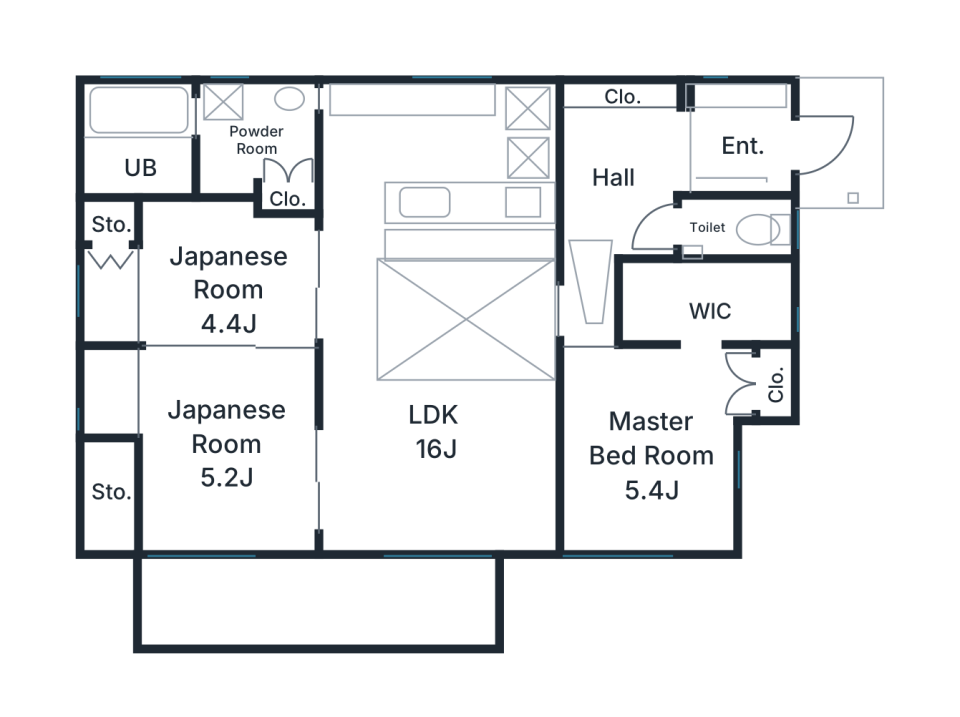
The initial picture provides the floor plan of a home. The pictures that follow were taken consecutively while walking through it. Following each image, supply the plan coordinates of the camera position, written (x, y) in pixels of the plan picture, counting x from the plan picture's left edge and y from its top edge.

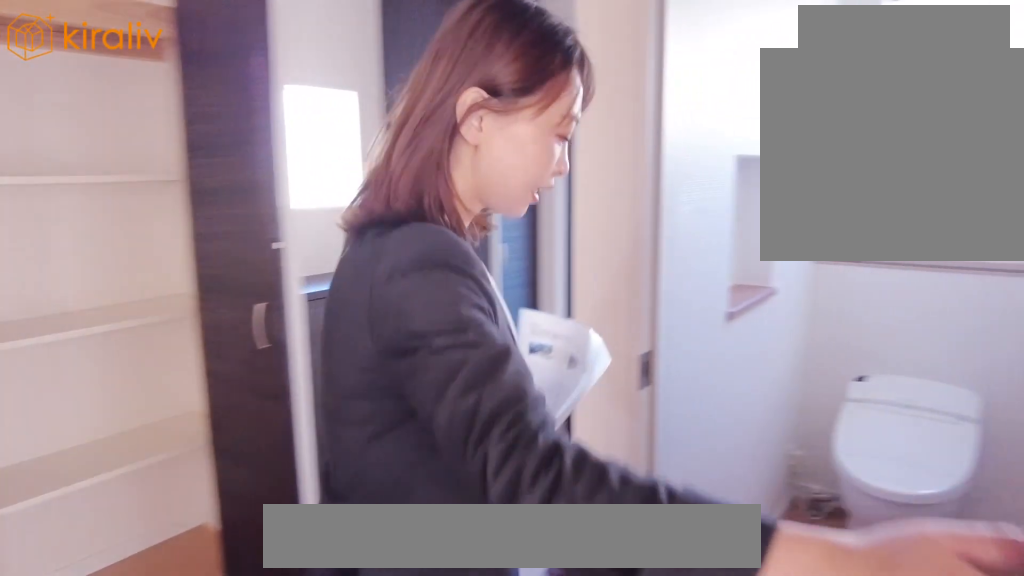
(693, 243)
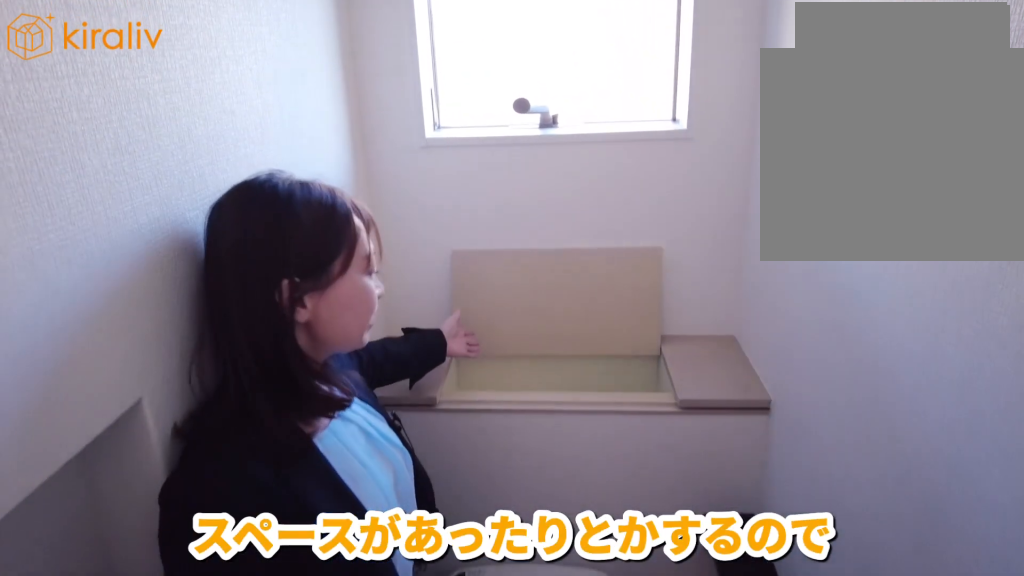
(676, 243)
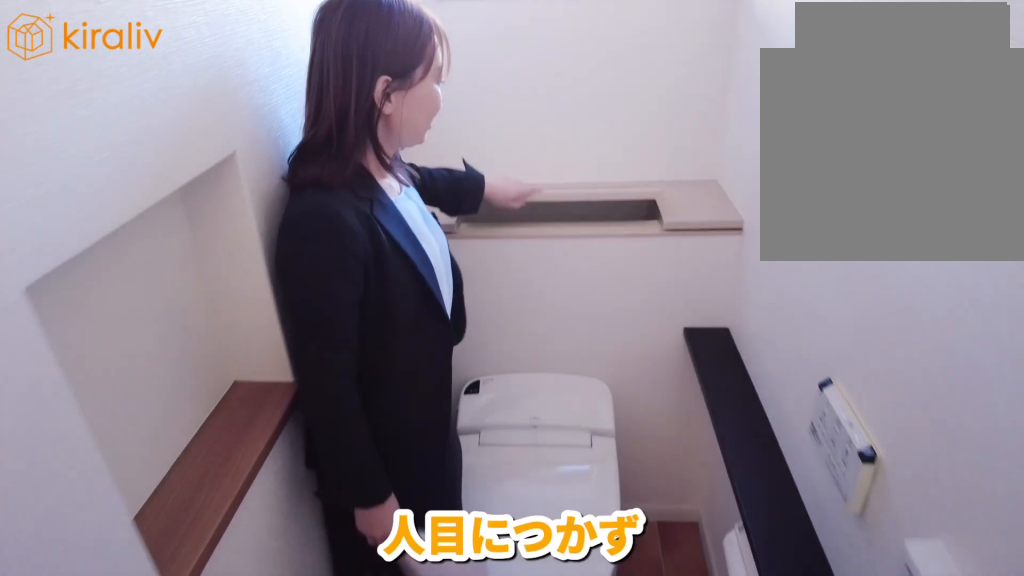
(674, 243)
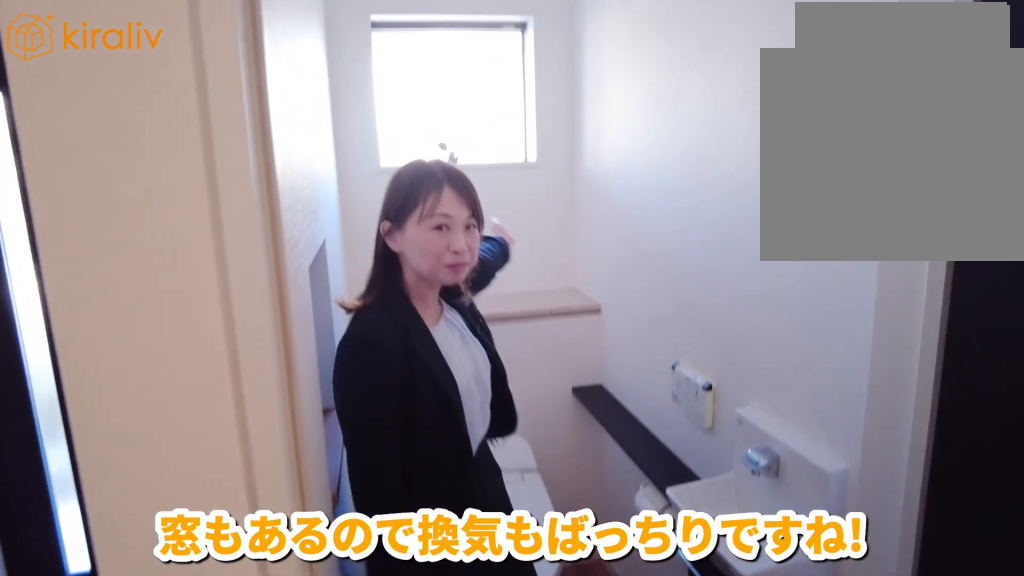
(662, 239)
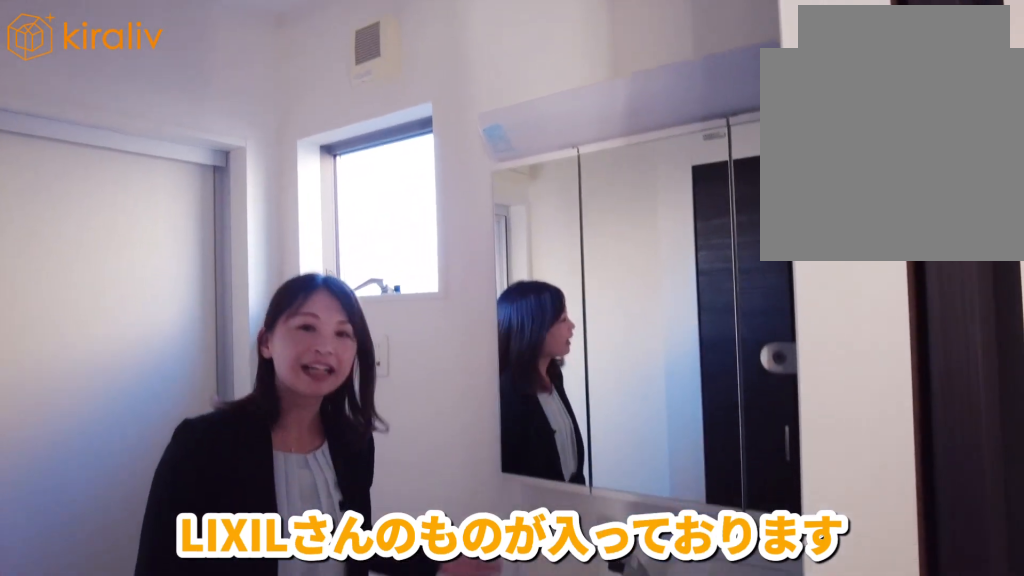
(259, 166)
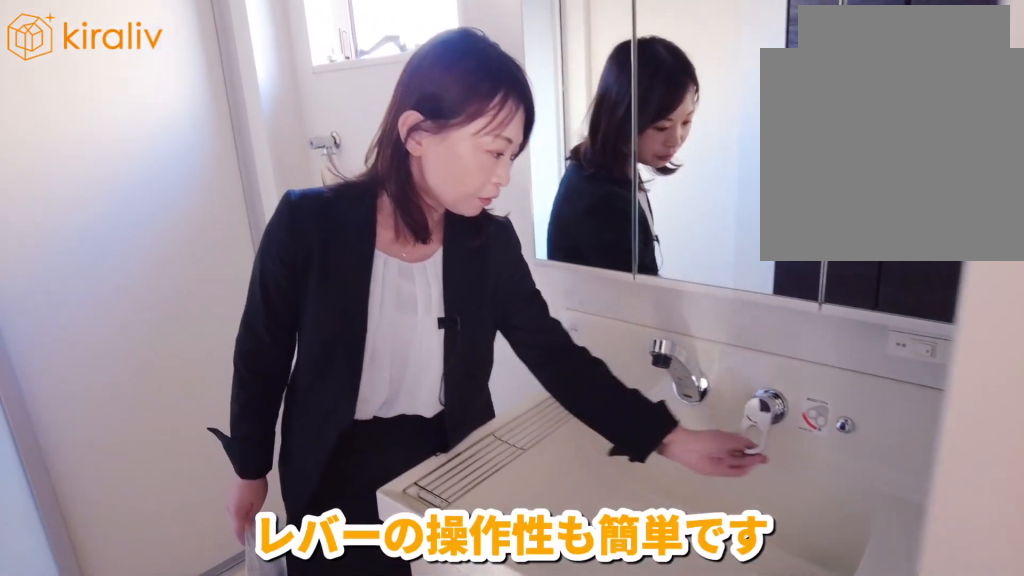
(251, 168)
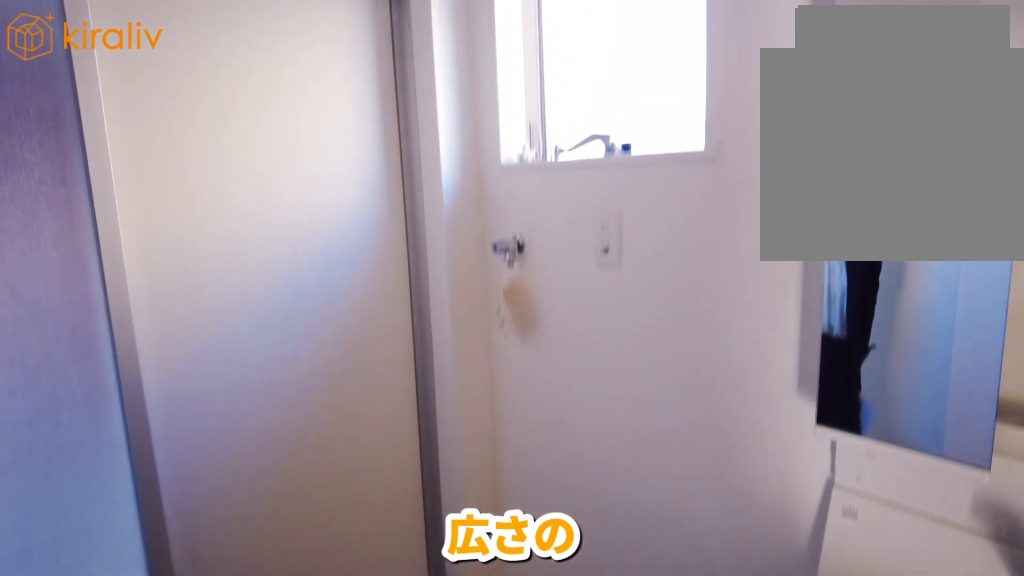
(225, 166)
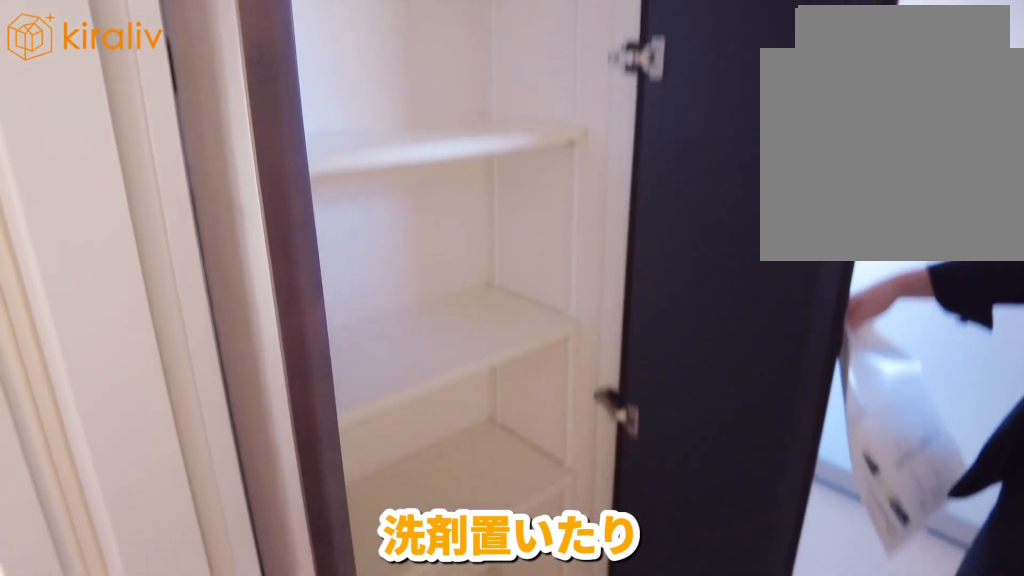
(214, 166)
